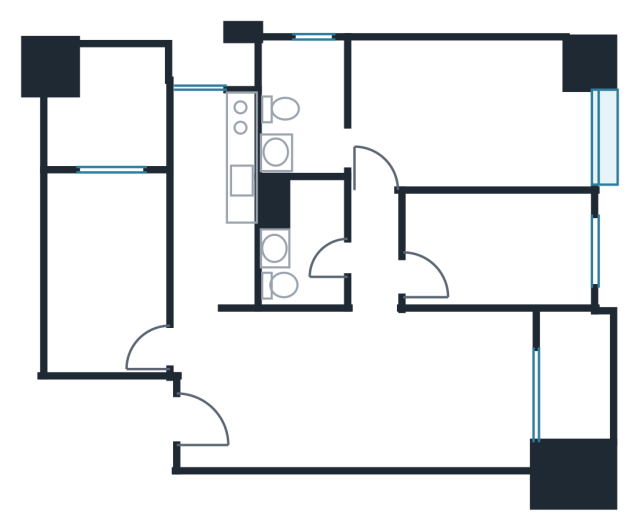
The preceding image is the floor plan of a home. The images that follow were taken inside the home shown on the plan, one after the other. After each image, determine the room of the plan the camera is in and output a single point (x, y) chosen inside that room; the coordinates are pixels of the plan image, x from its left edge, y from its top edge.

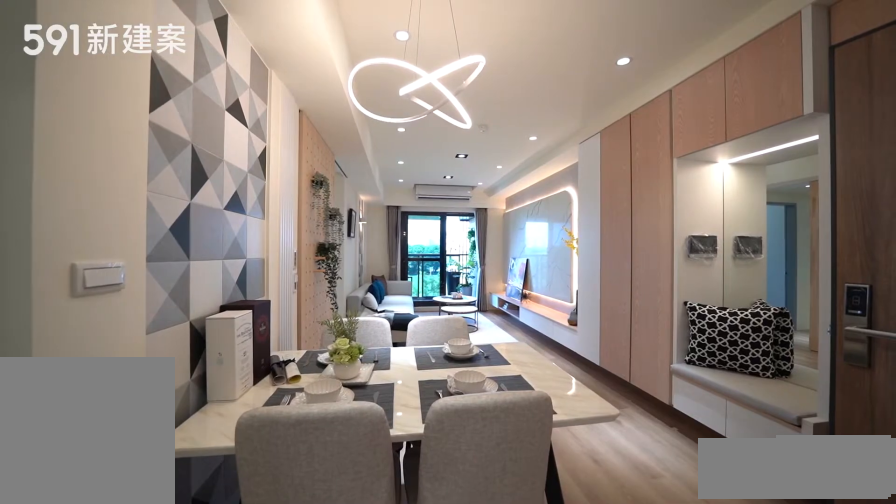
(286, 390)
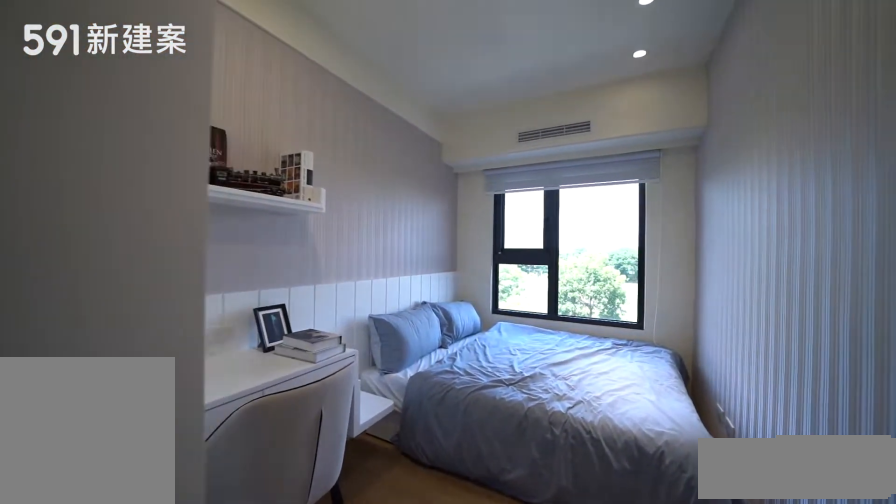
(503, 246)
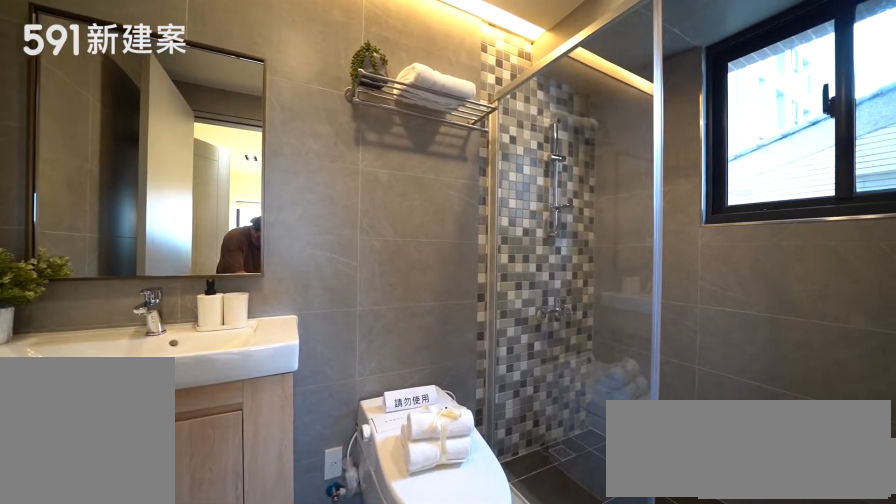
(303, 100)
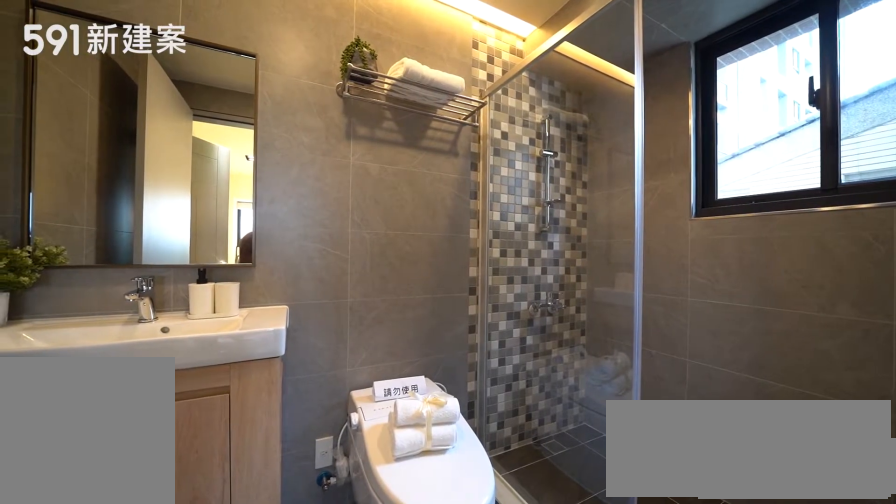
(303, 100)
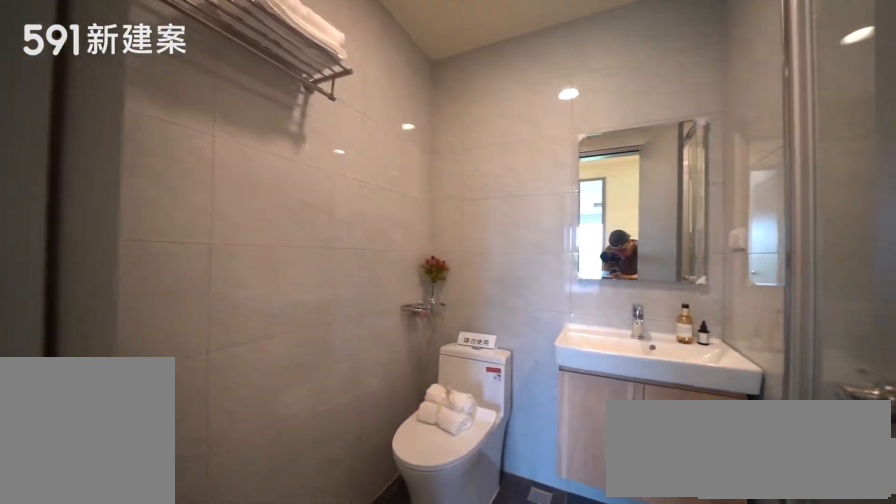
(299, 239)
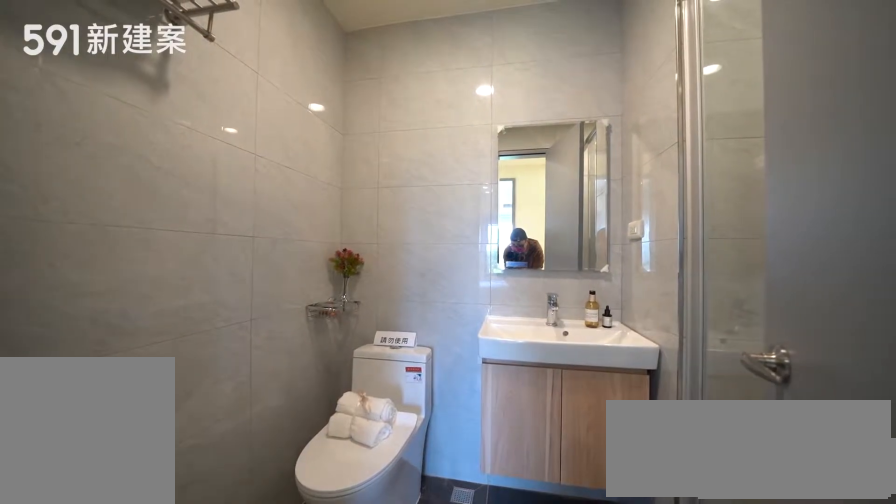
(299, 239)
